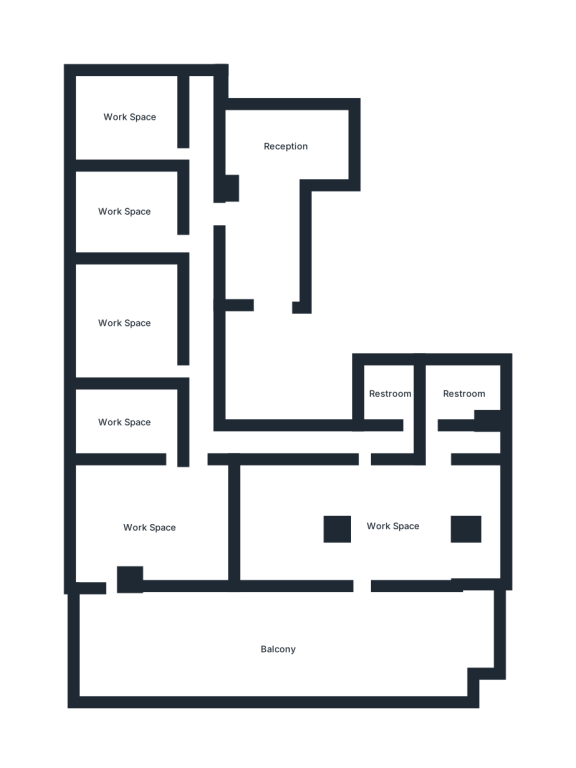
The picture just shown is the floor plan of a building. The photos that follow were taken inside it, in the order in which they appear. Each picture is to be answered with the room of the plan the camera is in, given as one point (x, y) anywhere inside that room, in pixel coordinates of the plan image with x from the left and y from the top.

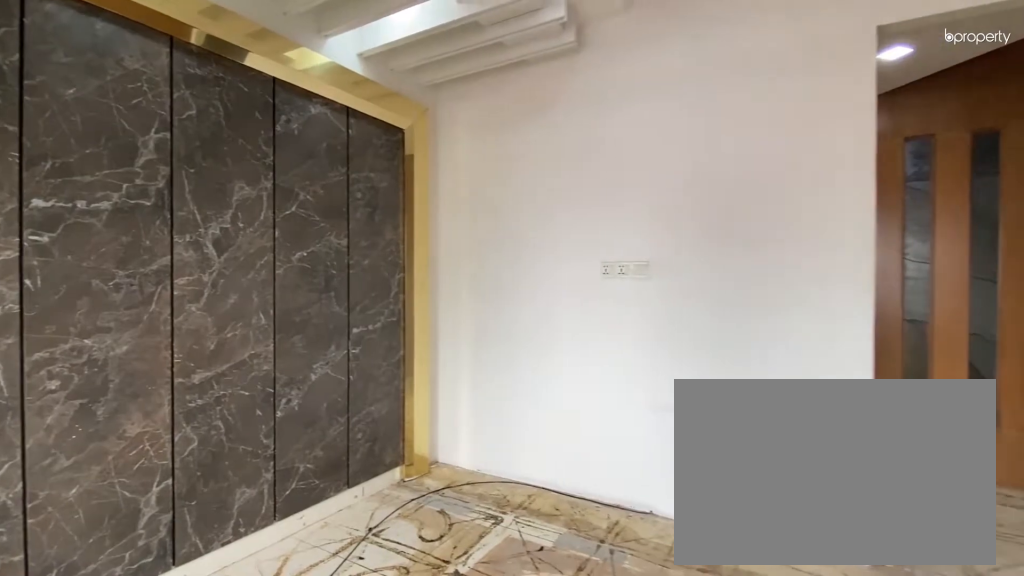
(128, 210)
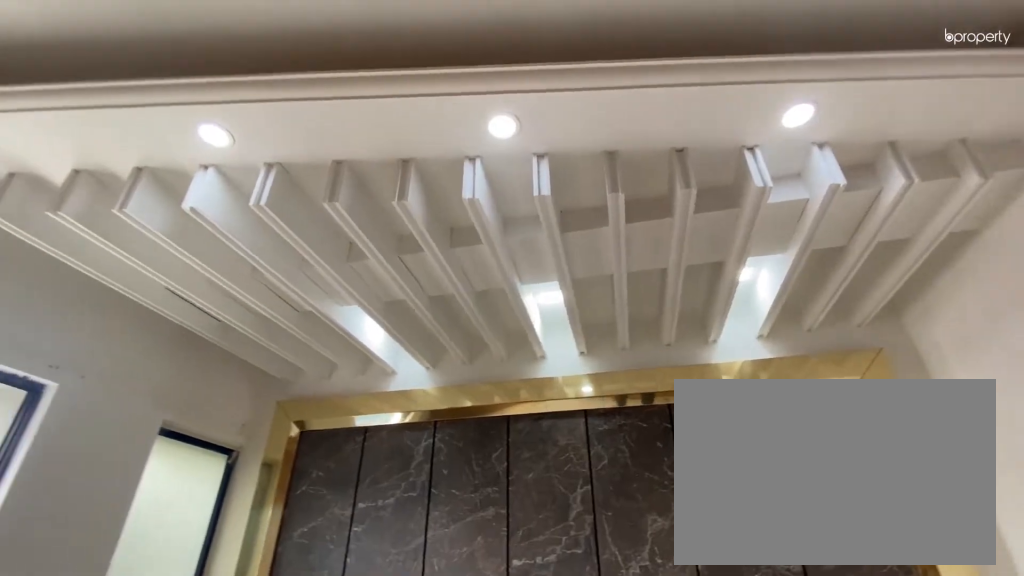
(128, 210)
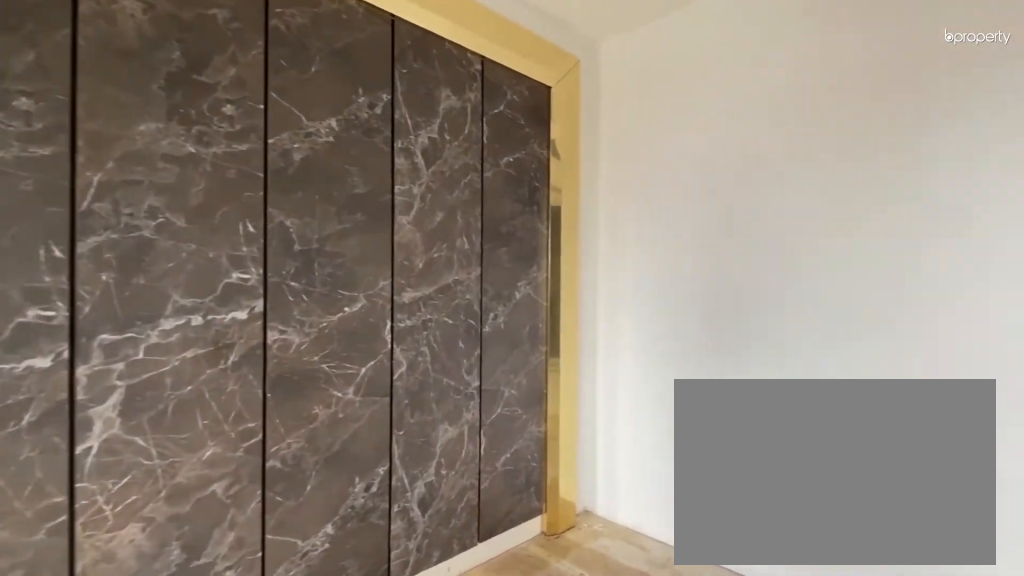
(125, 324)
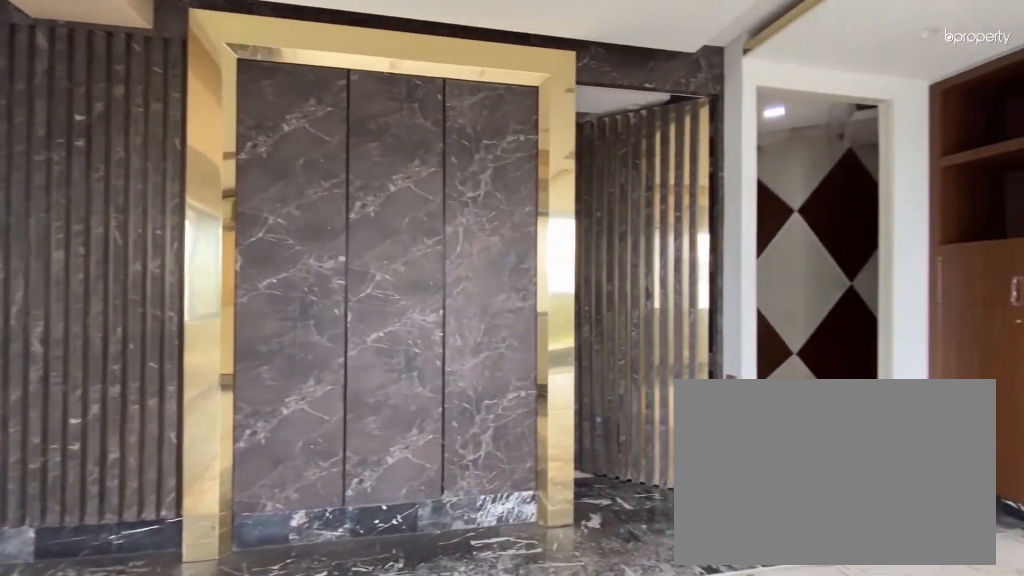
(150, 528)
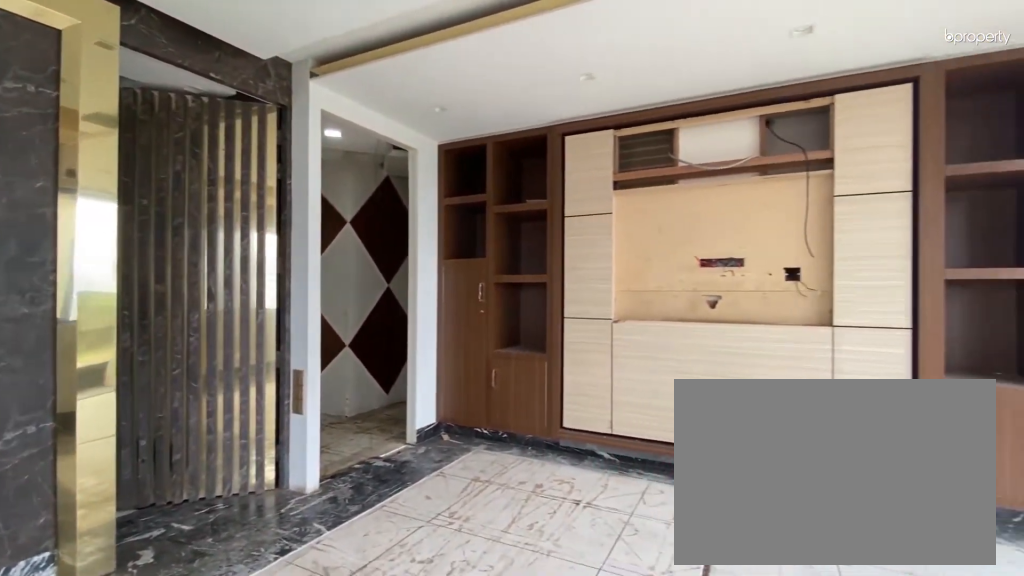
(150, 528)
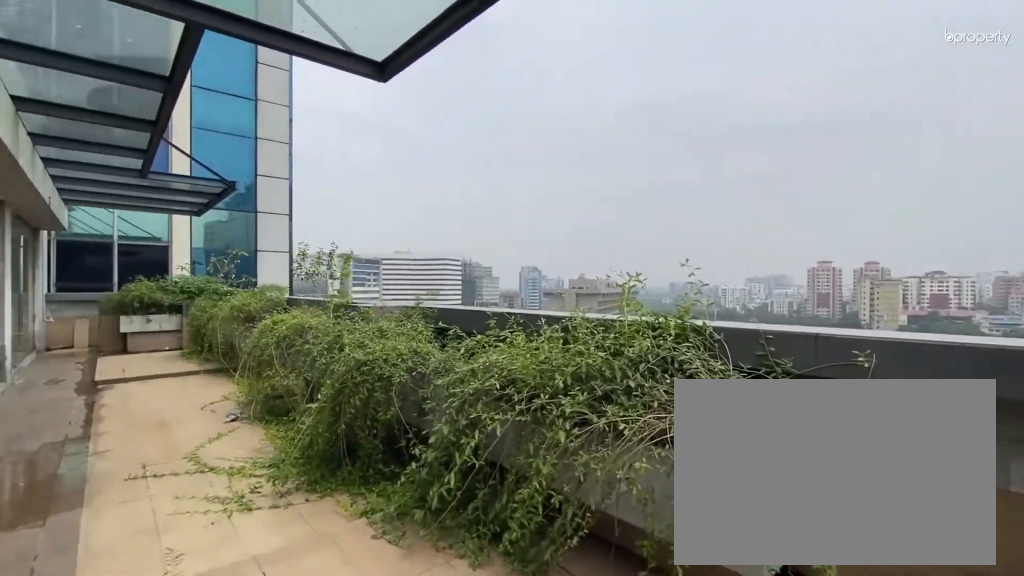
(160, 656)
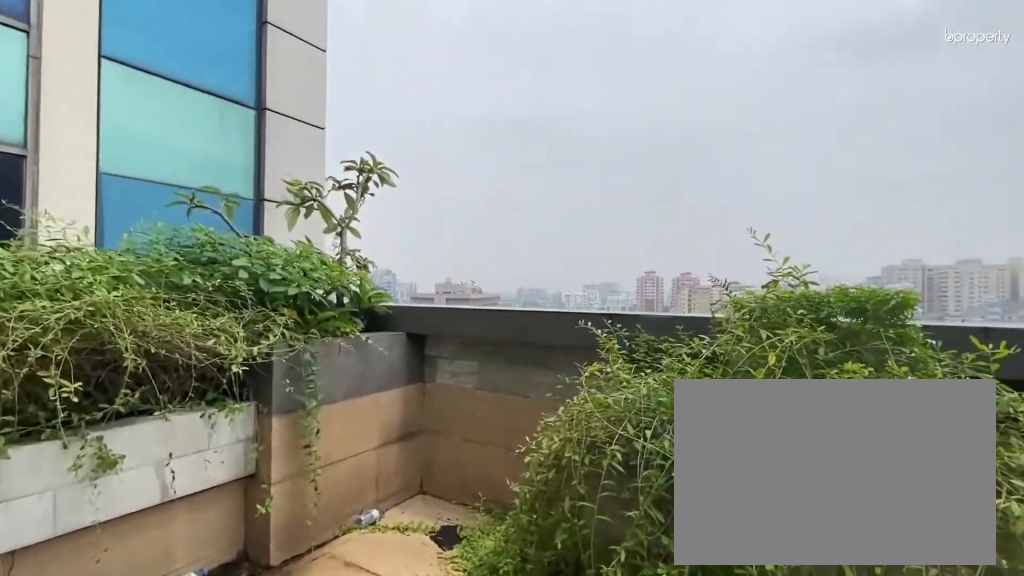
(336, 656)
